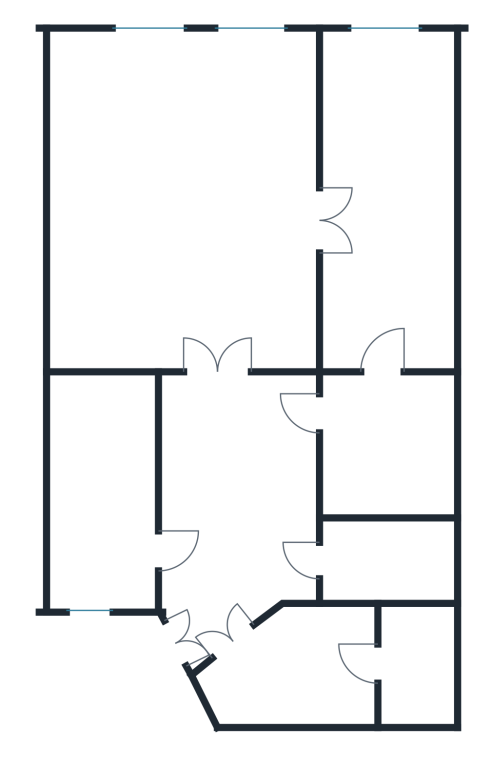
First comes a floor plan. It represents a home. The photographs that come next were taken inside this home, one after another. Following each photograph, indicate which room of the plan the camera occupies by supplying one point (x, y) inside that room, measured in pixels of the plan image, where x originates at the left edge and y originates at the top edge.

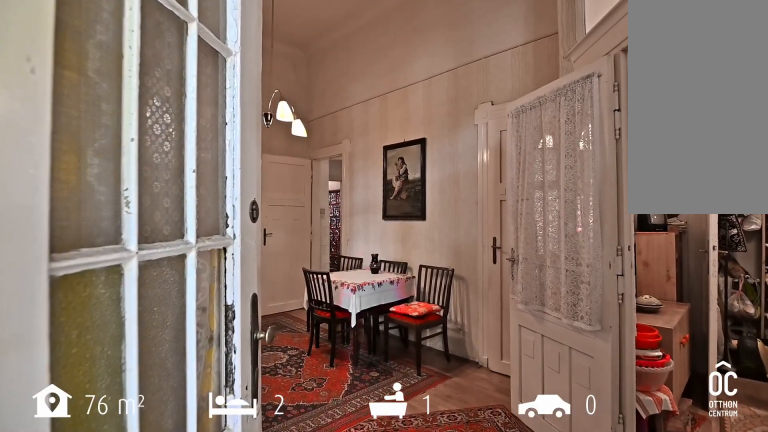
(232, 494)
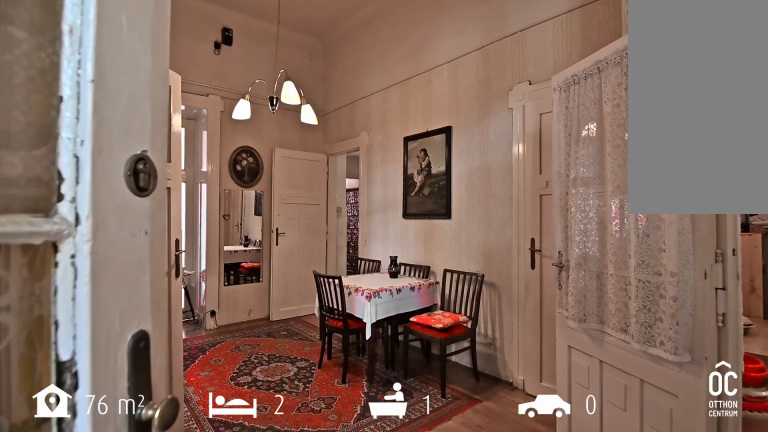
(232, 494)
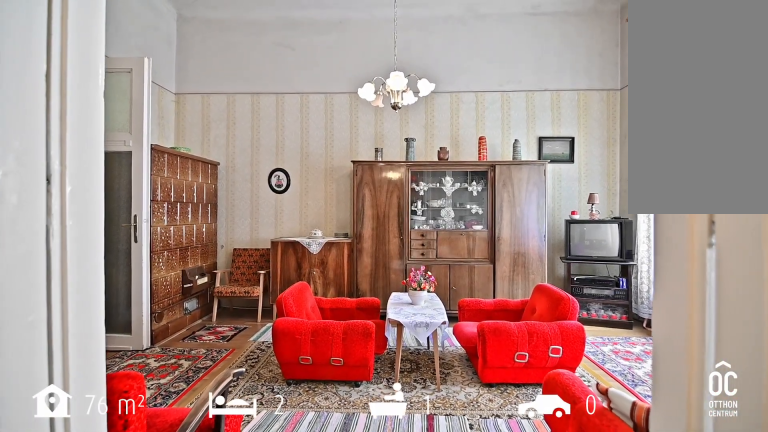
(183, 204)
